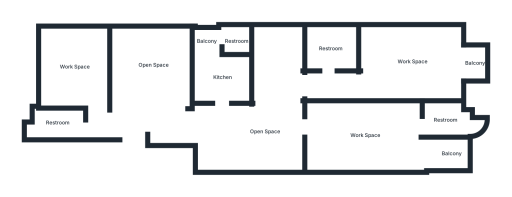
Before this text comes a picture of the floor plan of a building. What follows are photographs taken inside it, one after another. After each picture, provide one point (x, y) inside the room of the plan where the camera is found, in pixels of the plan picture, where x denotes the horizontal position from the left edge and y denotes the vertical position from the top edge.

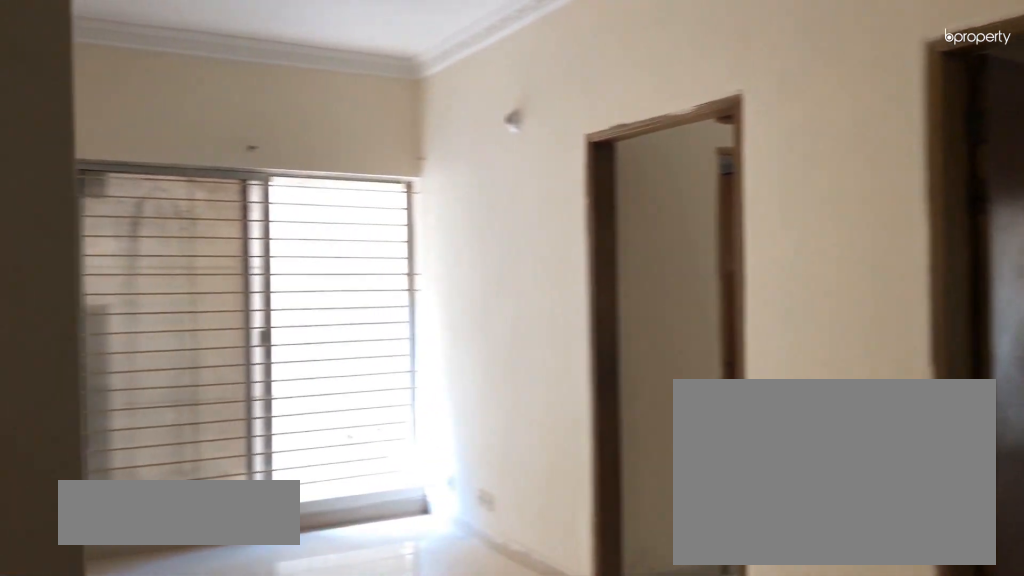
(264, 132)
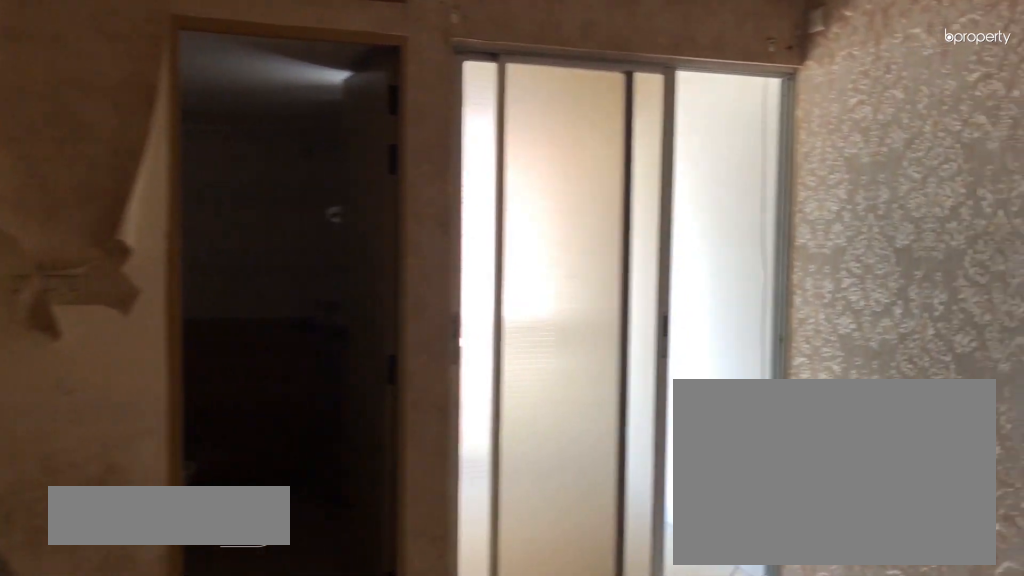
(365, 136)
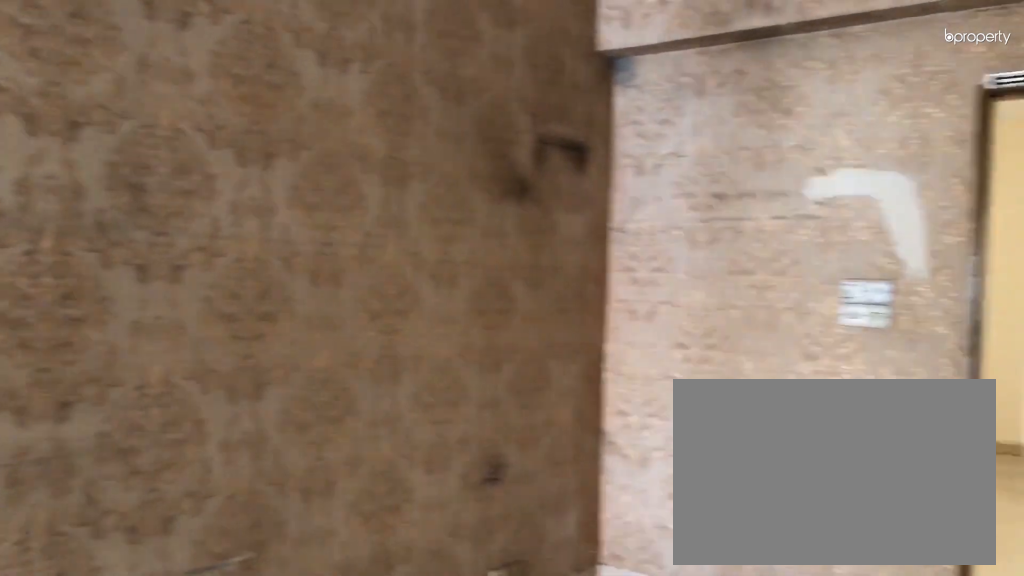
(365, 136)
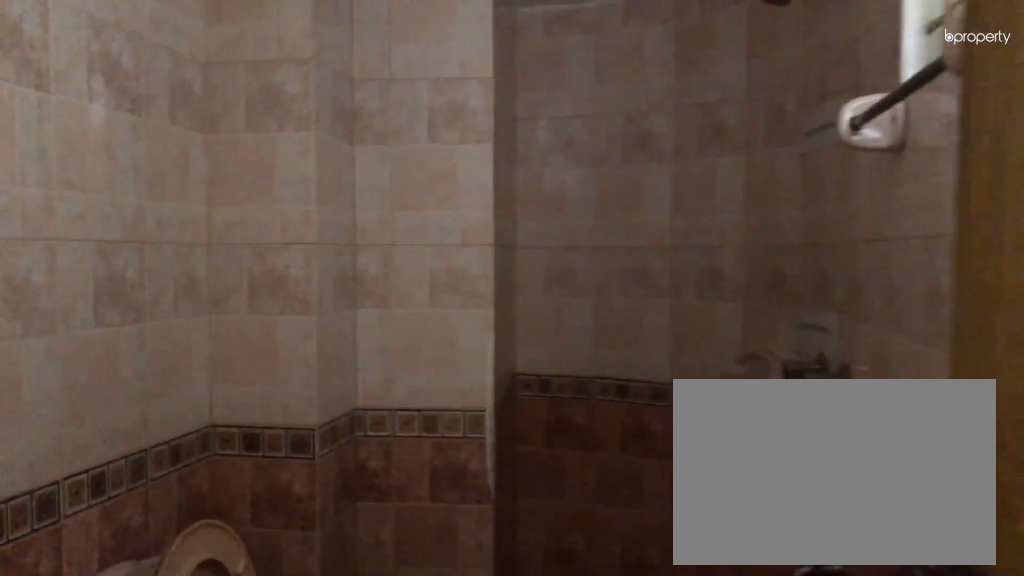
(445, 122)
